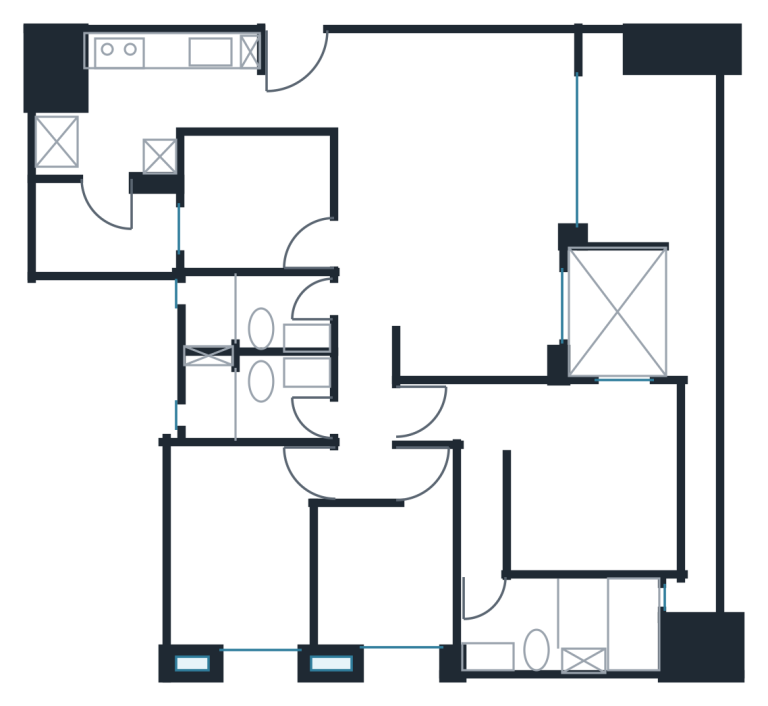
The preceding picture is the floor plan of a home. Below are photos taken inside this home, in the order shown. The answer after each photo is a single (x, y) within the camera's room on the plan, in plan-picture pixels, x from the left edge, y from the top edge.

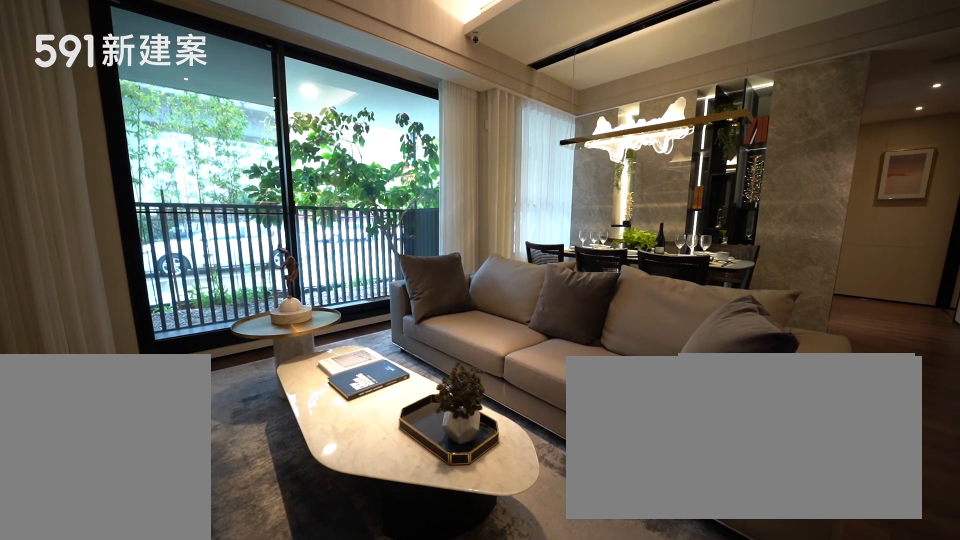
(462, 127)
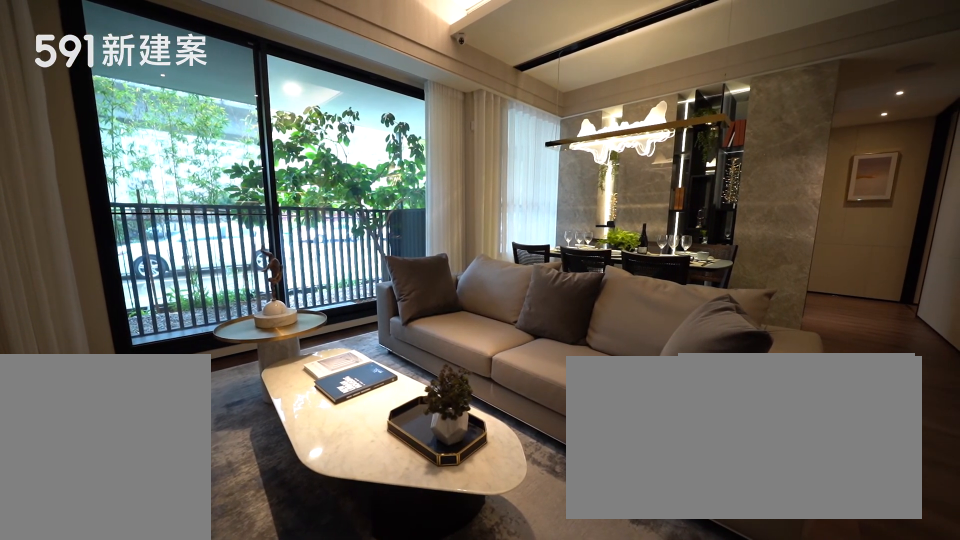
(462, 127)
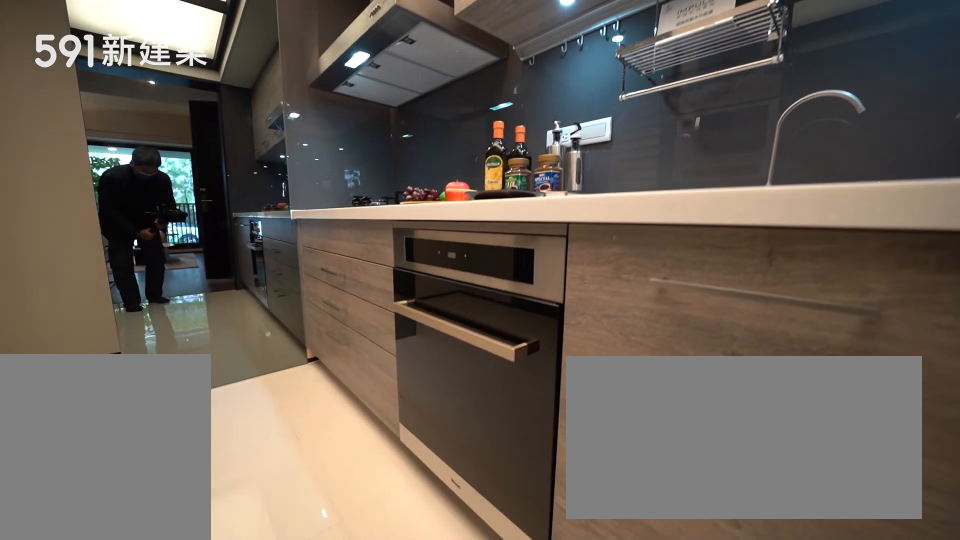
(166, 81)
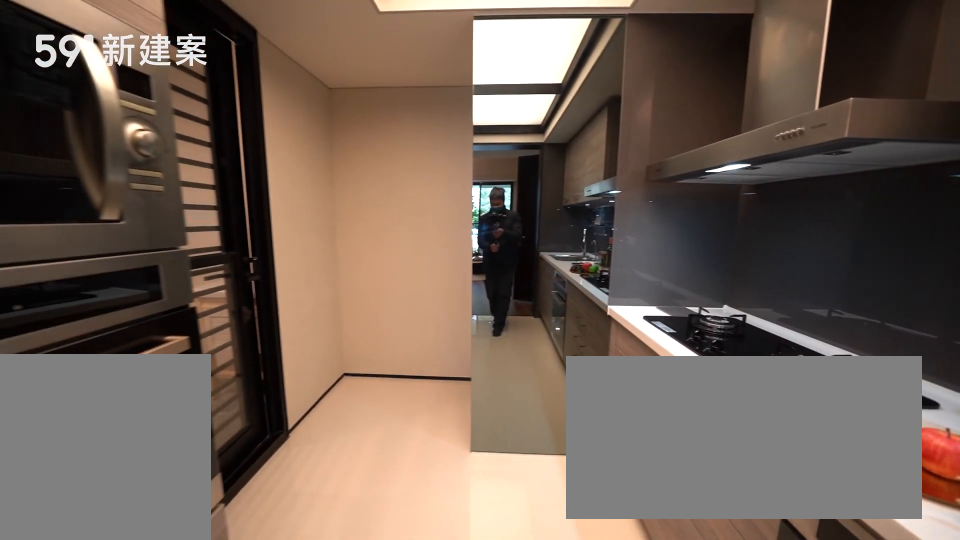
(166, 81)
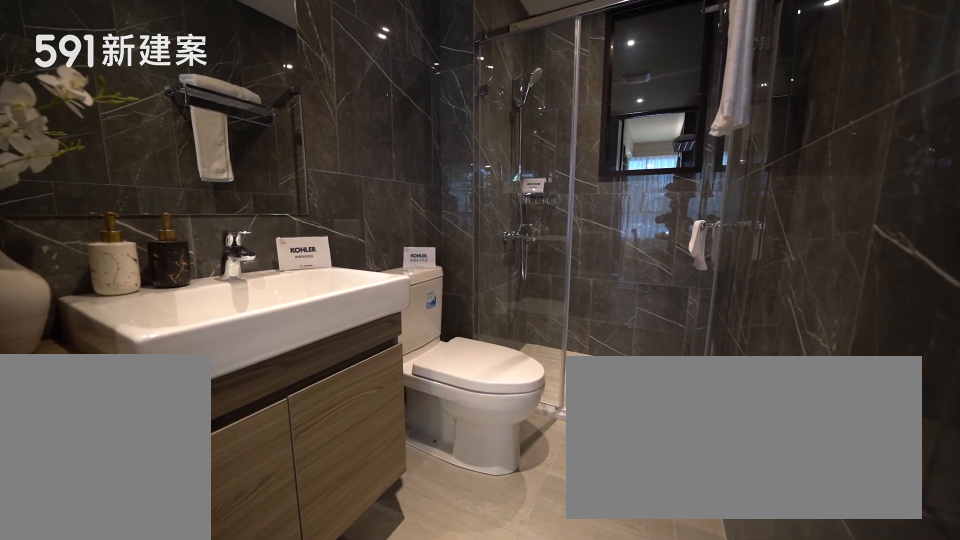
(250, 315)
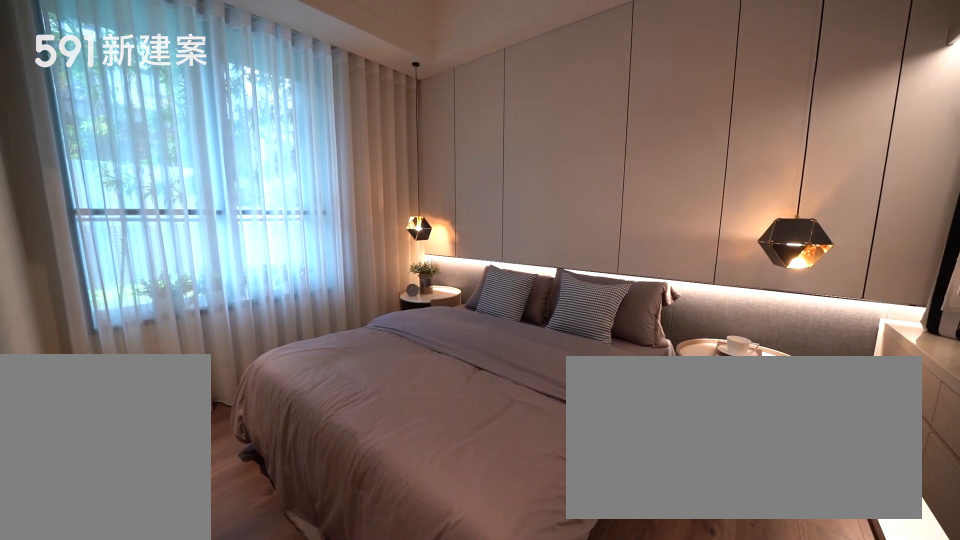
(237, 549)
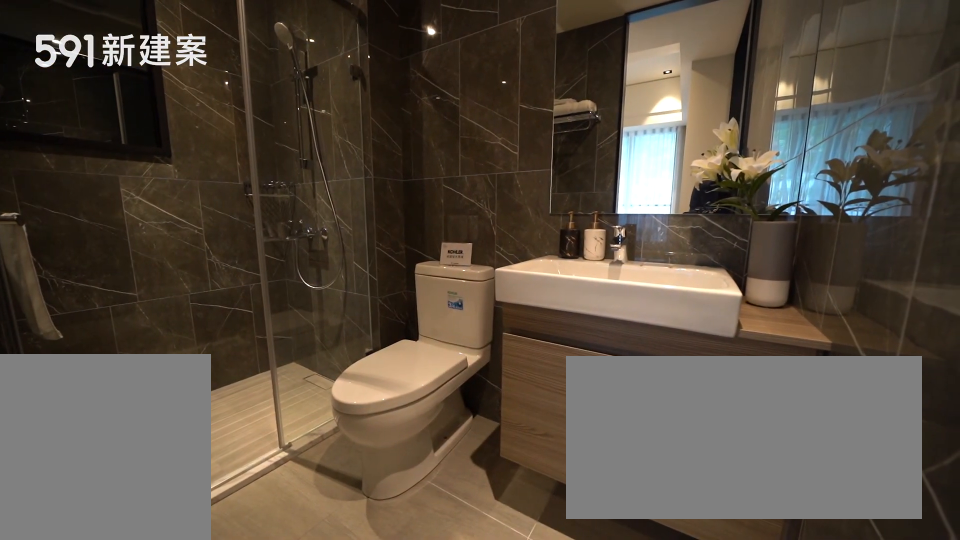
(247, 398)
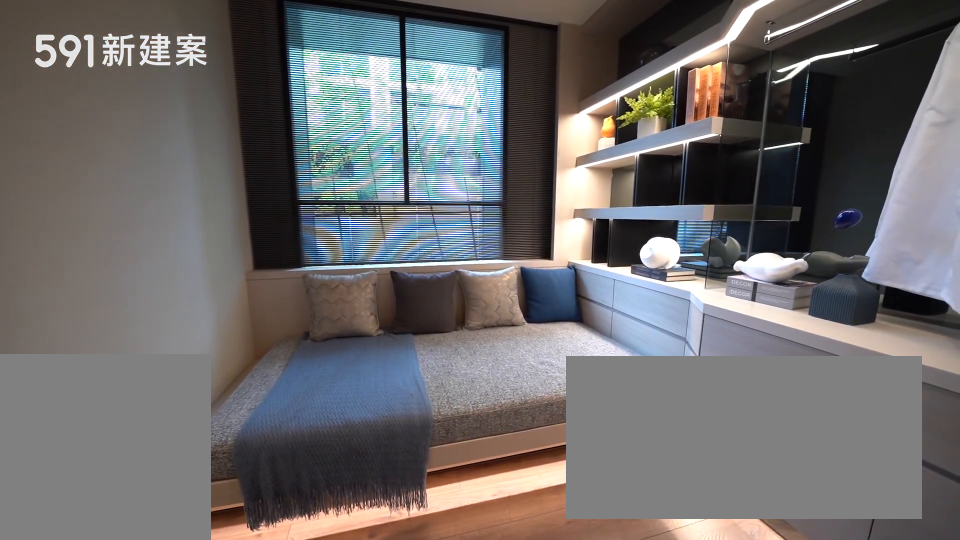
(389, 577)
